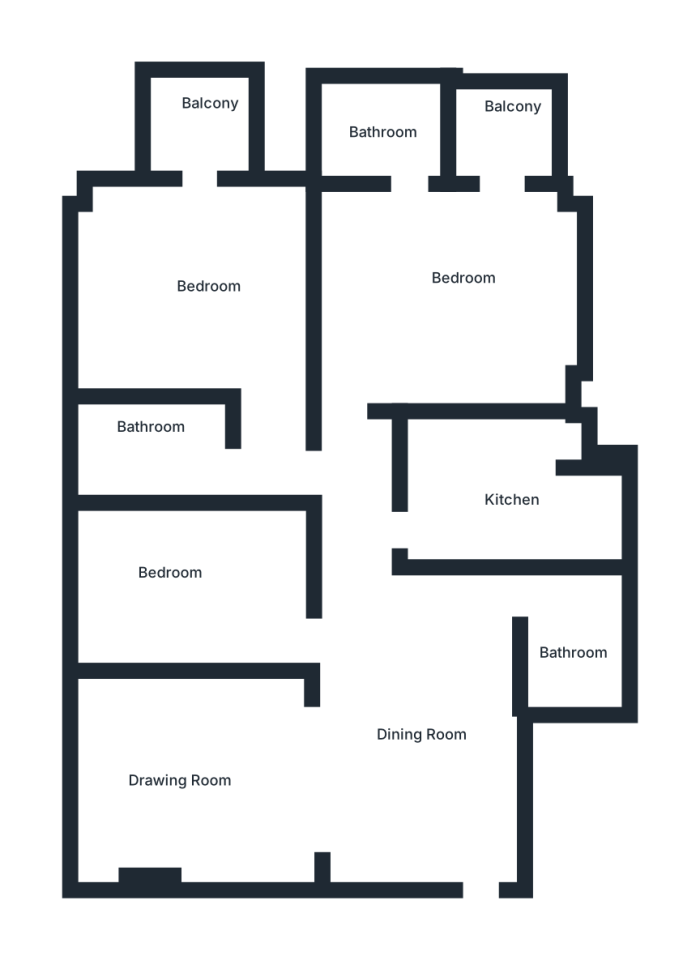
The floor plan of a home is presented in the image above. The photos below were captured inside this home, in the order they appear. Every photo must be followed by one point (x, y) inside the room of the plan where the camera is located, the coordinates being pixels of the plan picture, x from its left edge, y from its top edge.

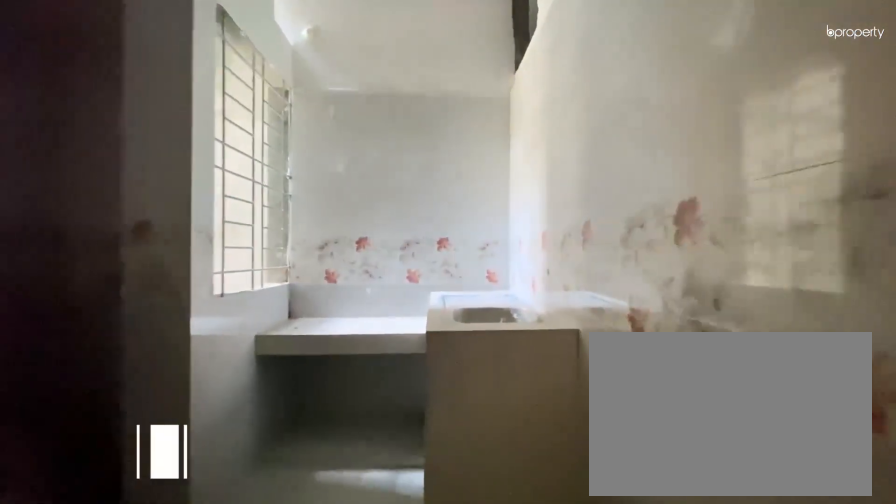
(487, 503)
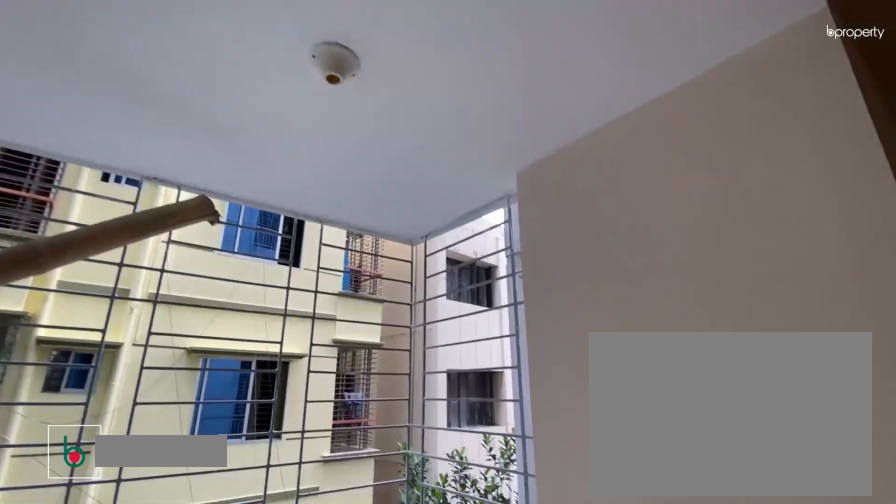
(198, 124)
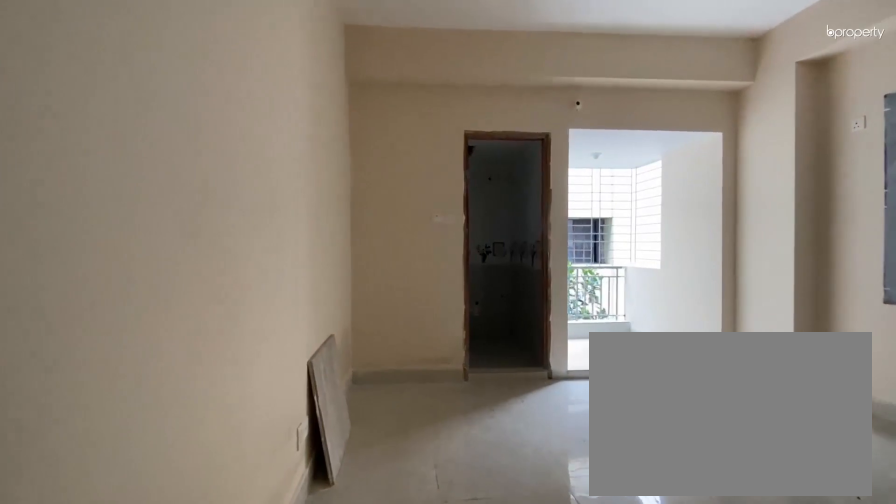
(427, 297)
